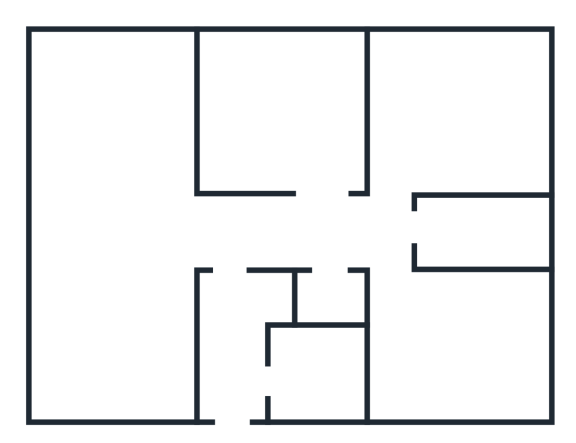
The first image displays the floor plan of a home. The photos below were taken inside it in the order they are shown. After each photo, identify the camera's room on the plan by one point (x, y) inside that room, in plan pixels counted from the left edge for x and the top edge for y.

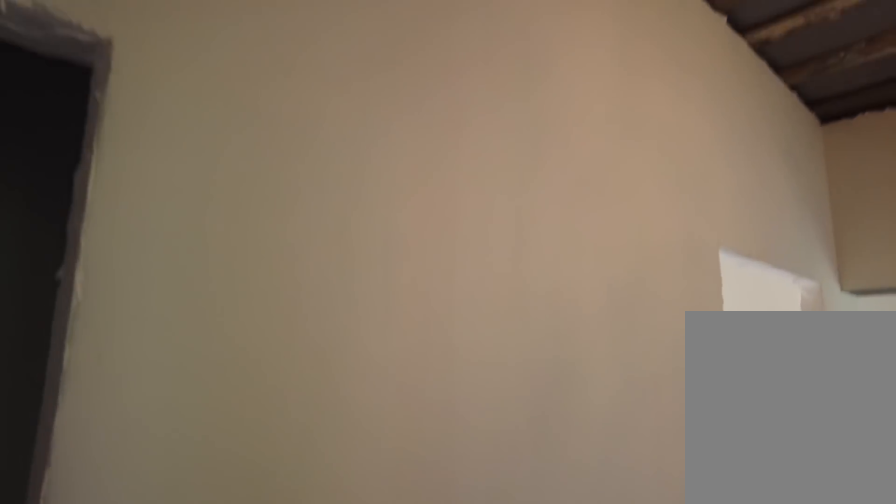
(338, 246)
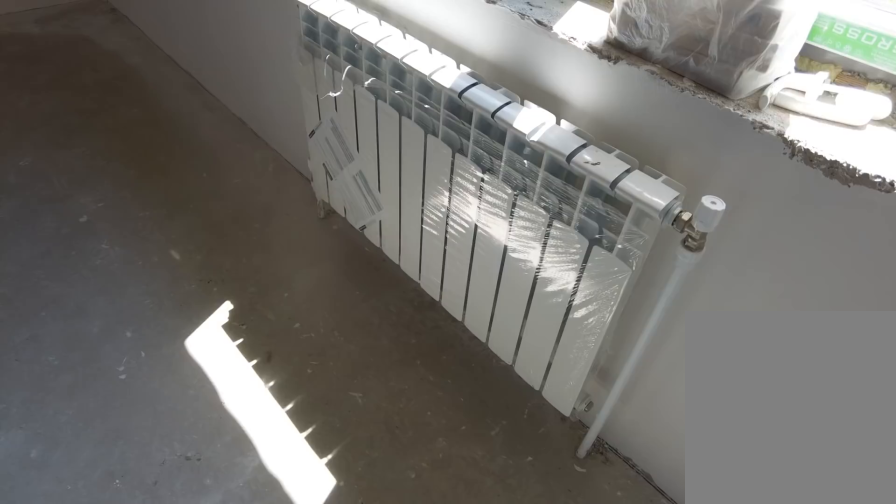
(420, 364)
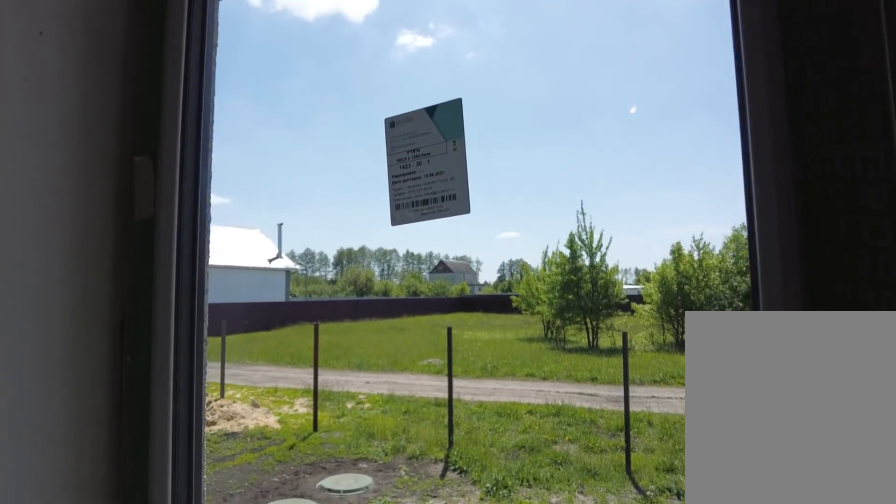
(420, 364)
